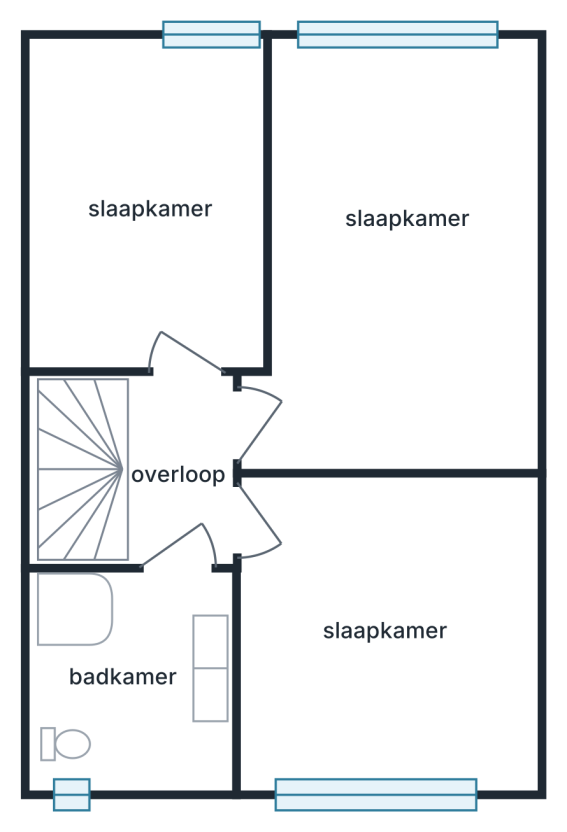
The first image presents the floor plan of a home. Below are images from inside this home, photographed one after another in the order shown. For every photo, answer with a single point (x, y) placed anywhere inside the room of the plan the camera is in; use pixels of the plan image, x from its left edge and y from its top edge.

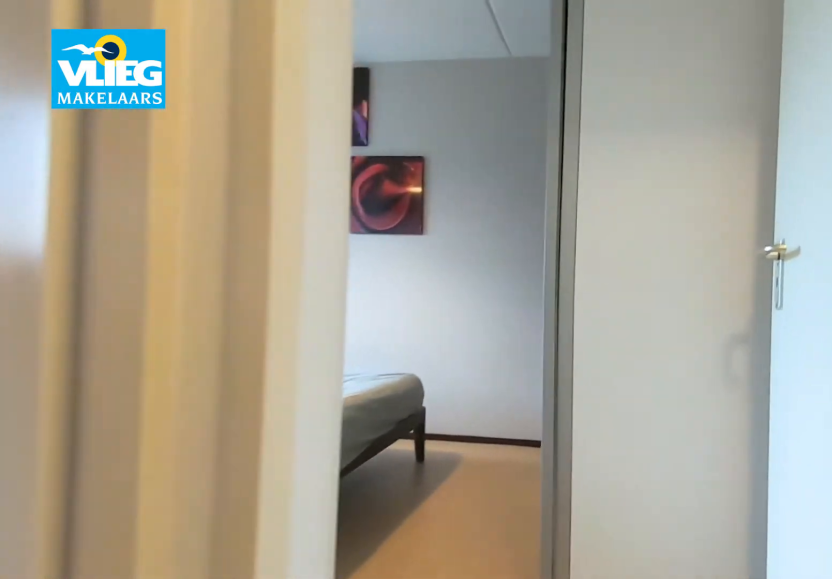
(178, 478)
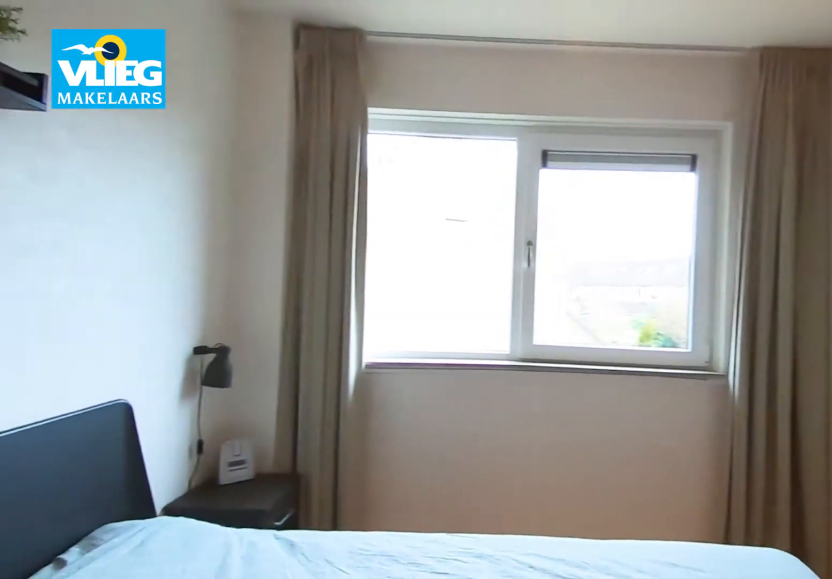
(394, 191)
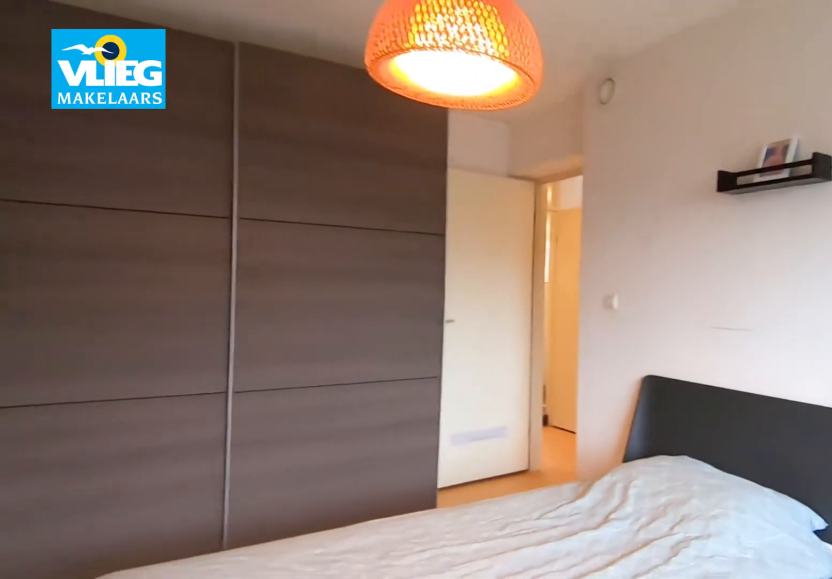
(394, 191)
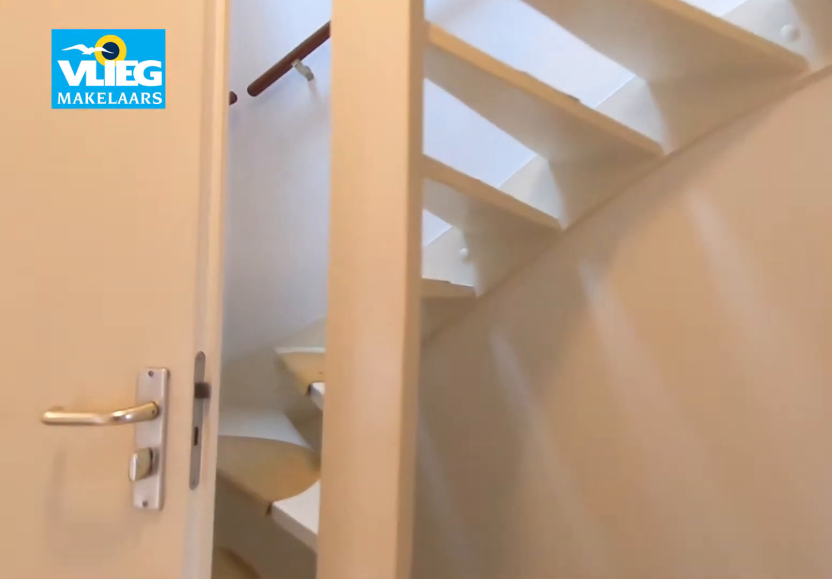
(177, 478)
